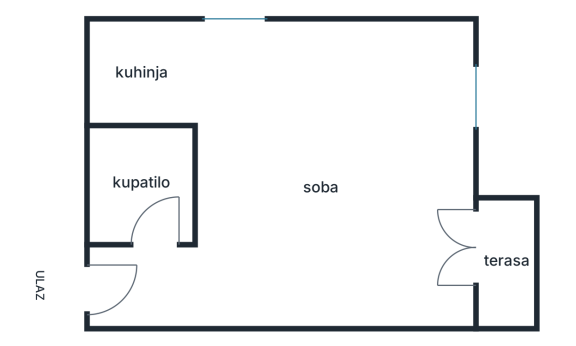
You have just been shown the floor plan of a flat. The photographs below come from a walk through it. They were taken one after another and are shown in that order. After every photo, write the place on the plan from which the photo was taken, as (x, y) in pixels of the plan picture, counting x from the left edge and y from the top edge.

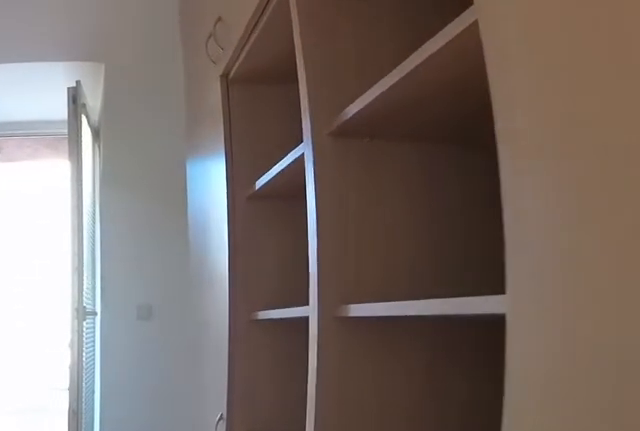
(220, 282)
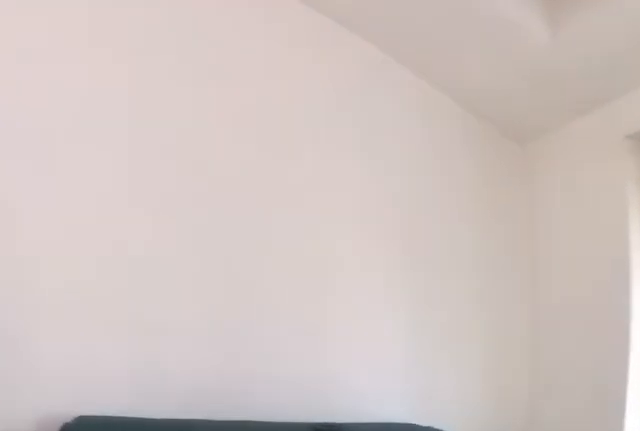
(350, 129)
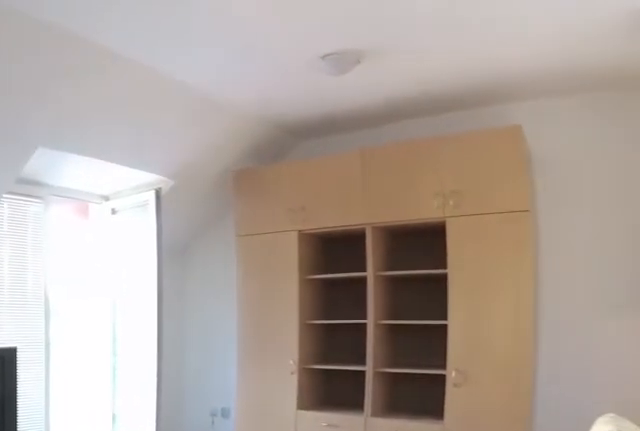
(242, 86)
